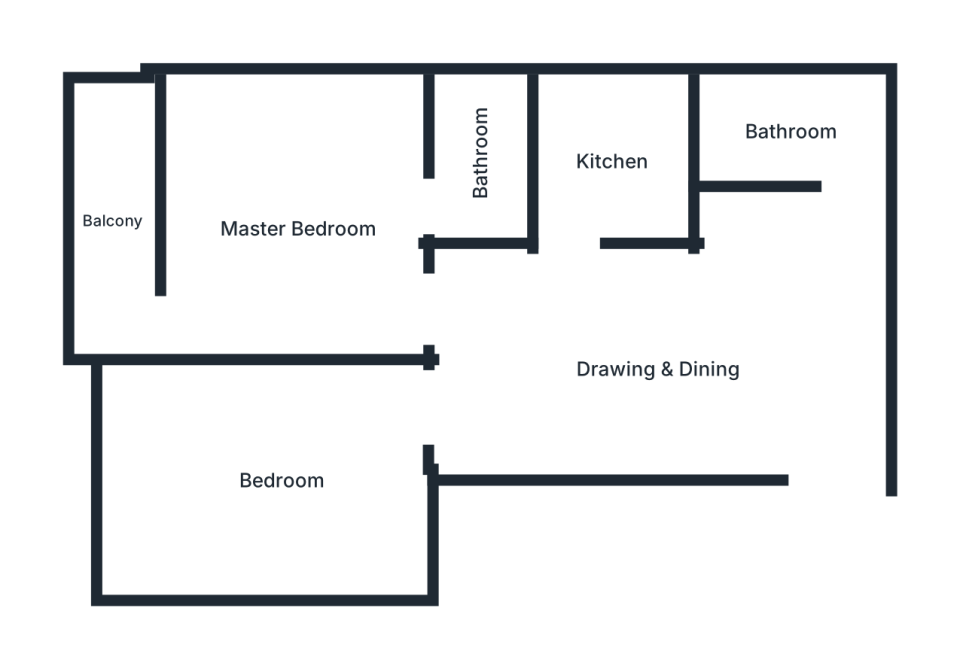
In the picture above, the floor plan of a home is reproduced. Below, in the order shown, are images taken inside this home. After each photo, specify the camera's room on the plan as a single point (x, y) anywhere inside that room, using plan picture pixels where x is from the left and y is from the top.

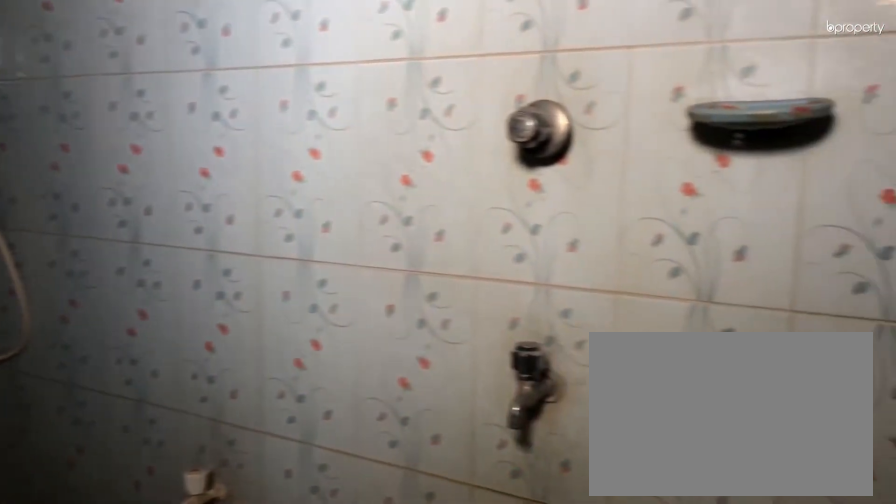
(789, 132)
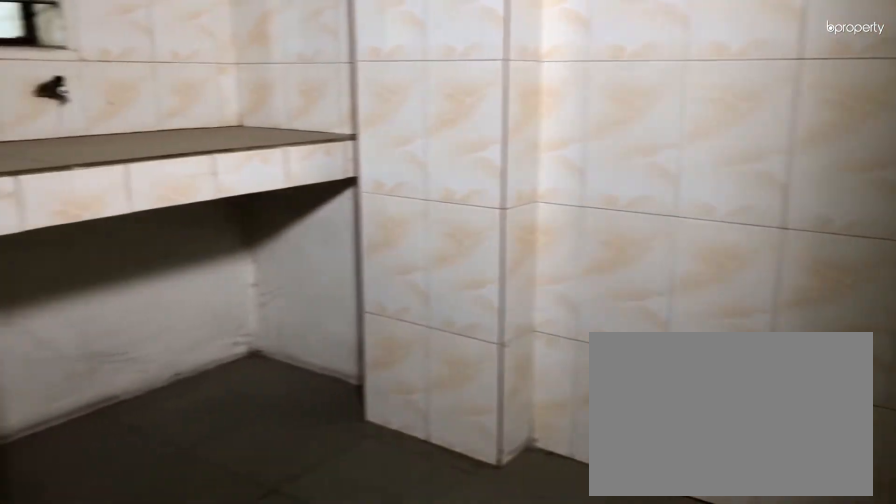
(613, 154)
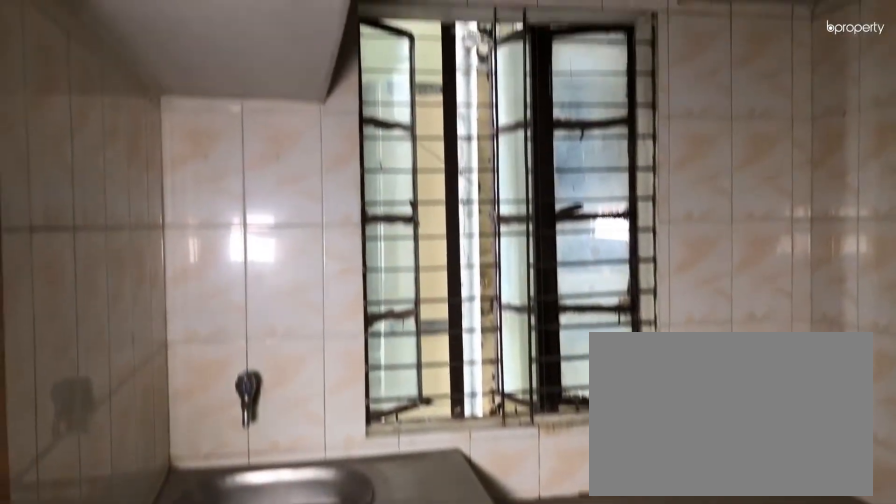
(613, 155)
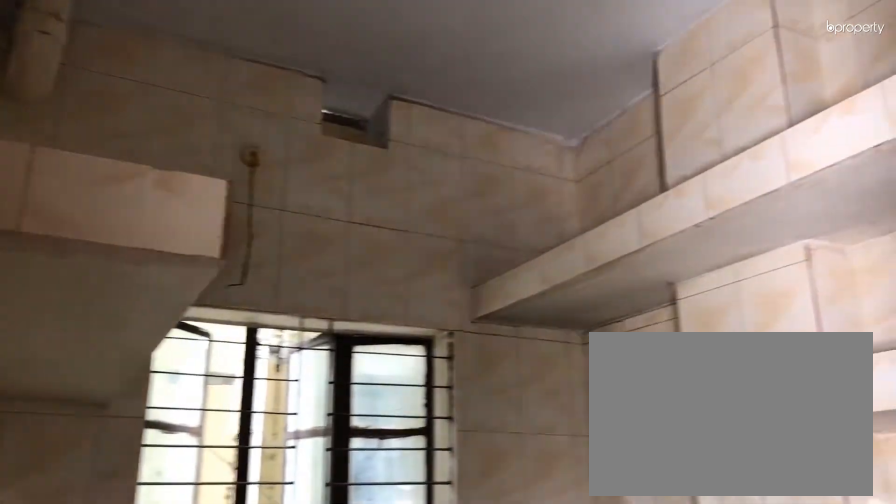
(613, 155)
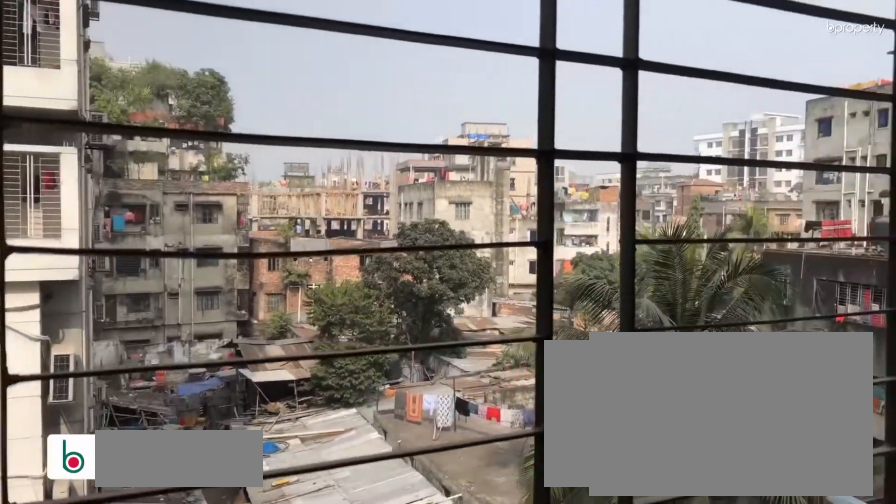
(110, 222)
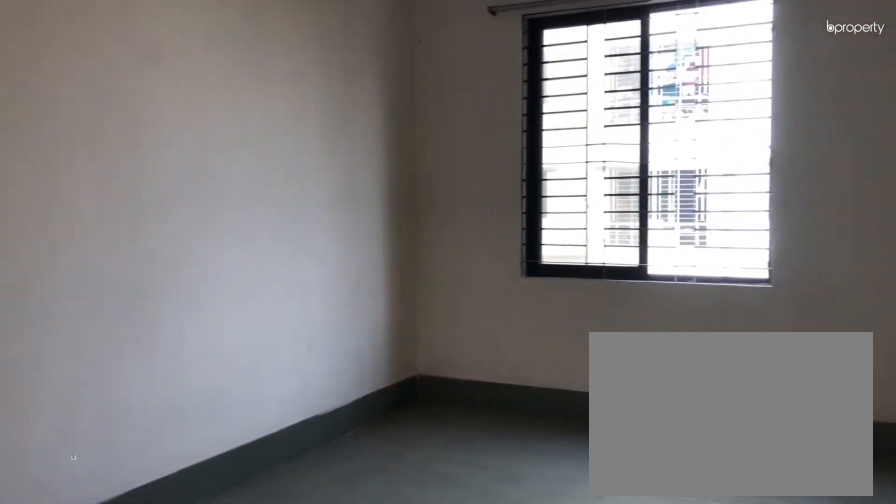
(281, 478)
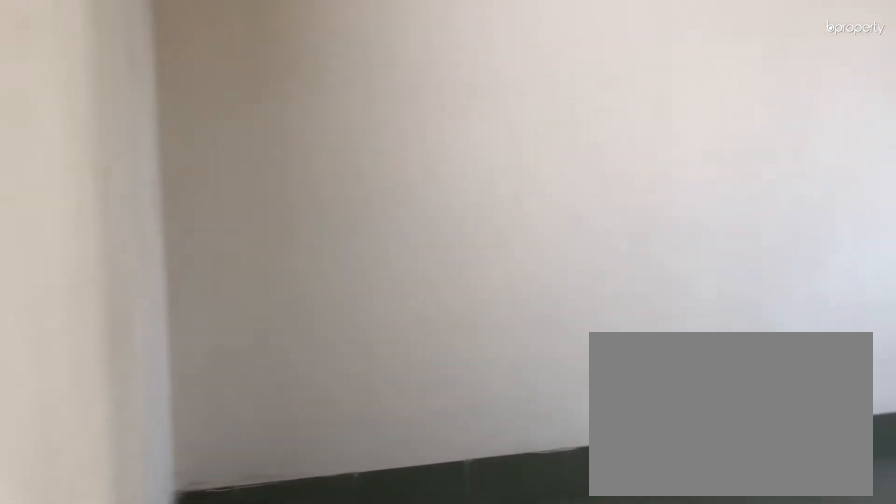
(281, 478)
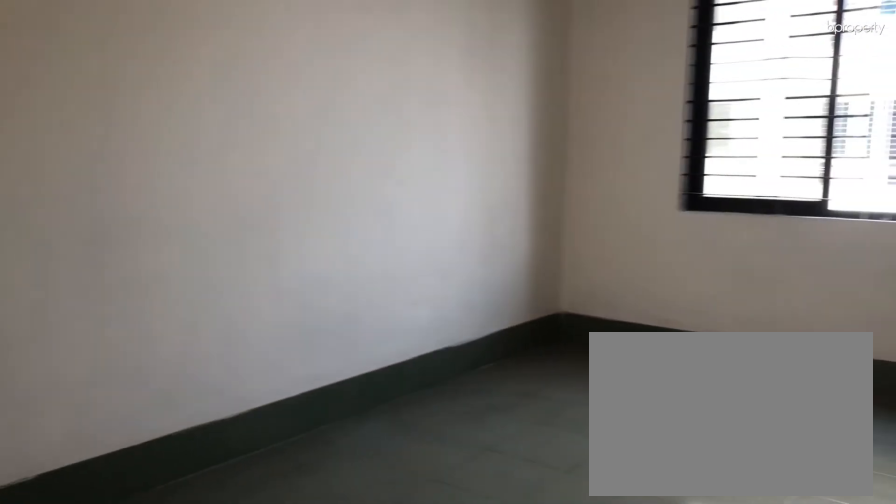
(281, 478)
